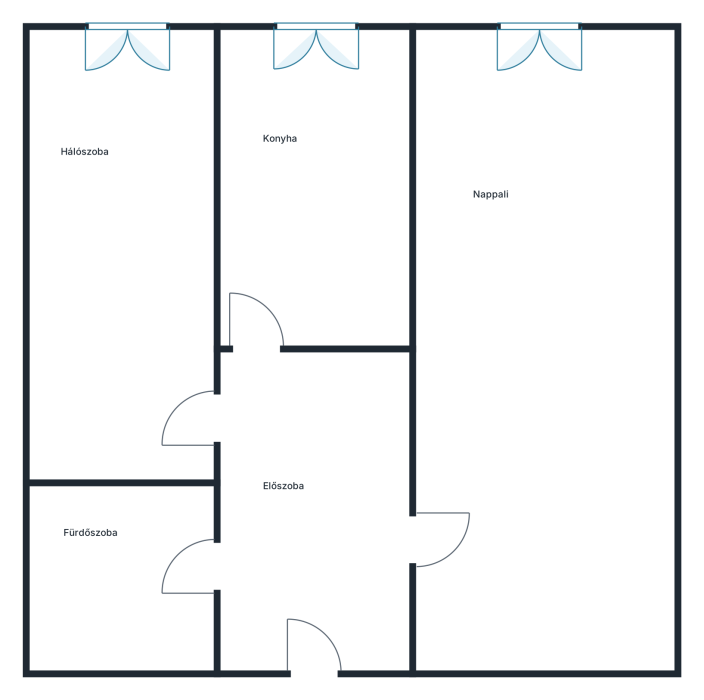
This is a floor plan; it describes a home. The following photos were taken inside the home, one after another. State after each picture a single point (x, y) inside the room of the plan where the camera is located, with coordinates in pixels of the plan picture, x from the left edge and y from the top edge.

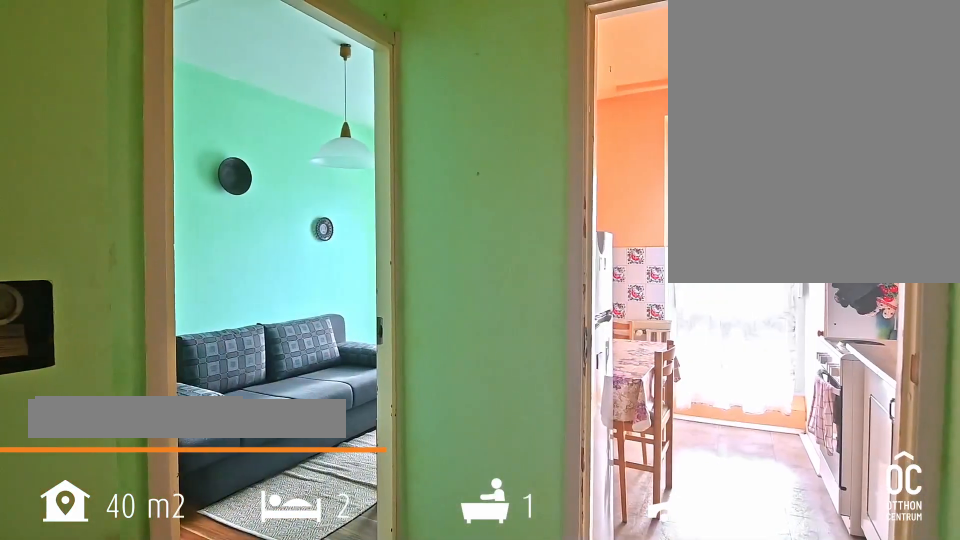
(316, 506)
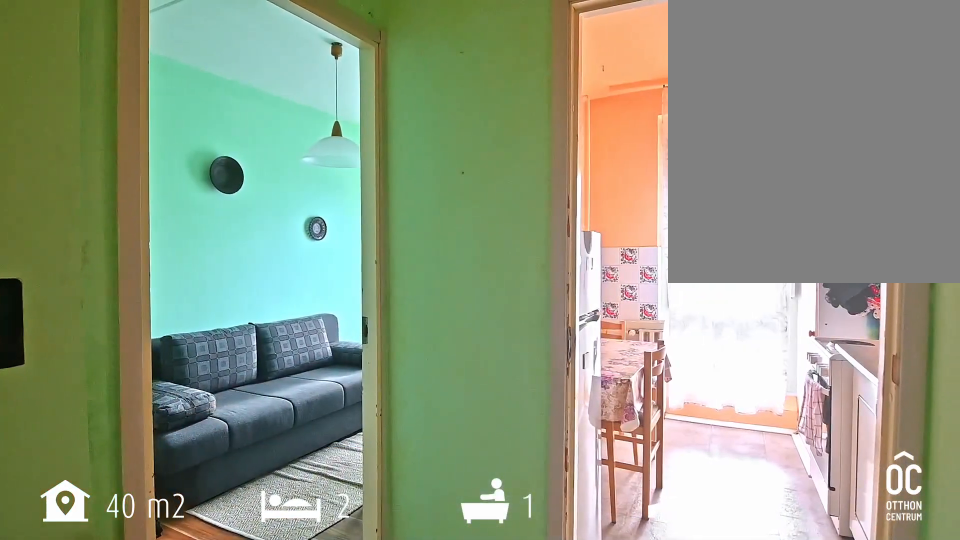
(316, 506)
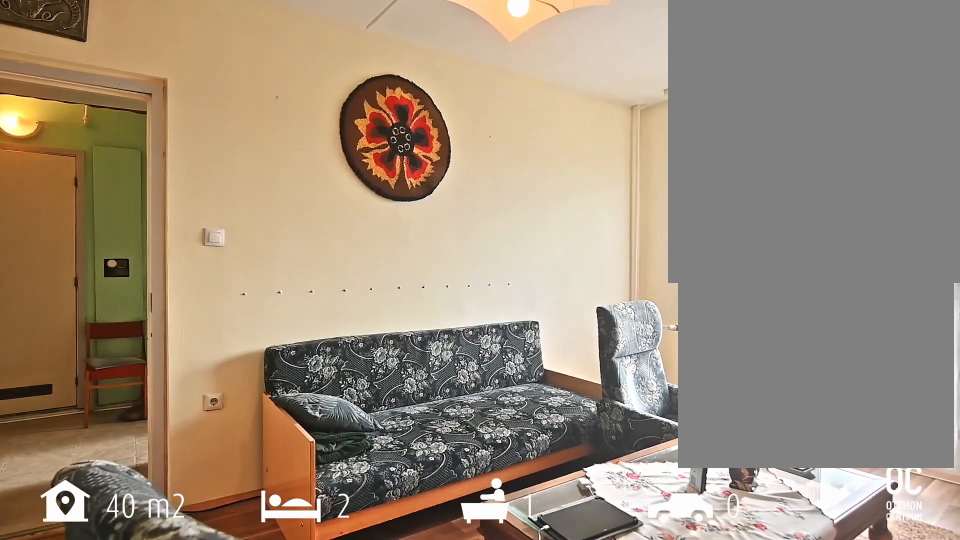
(542, 363)
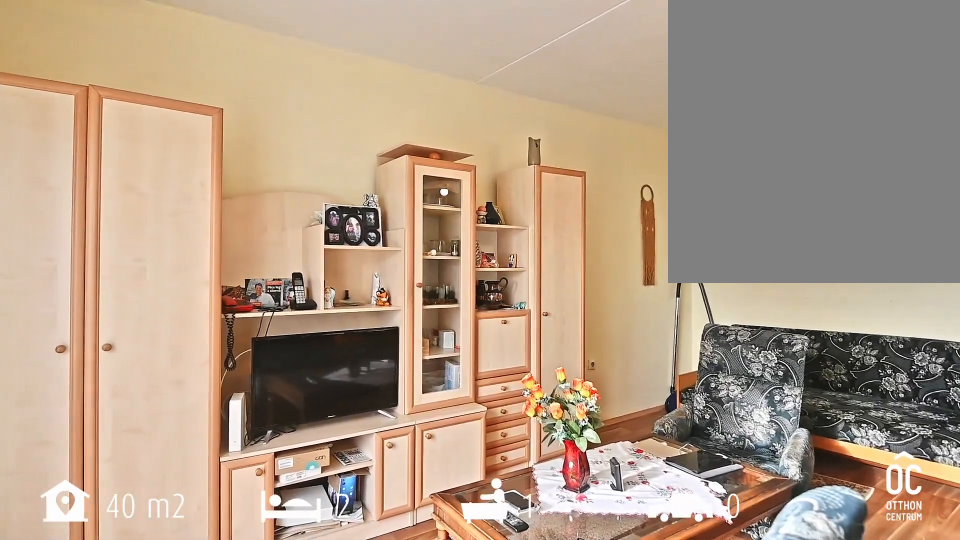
(542, 362)
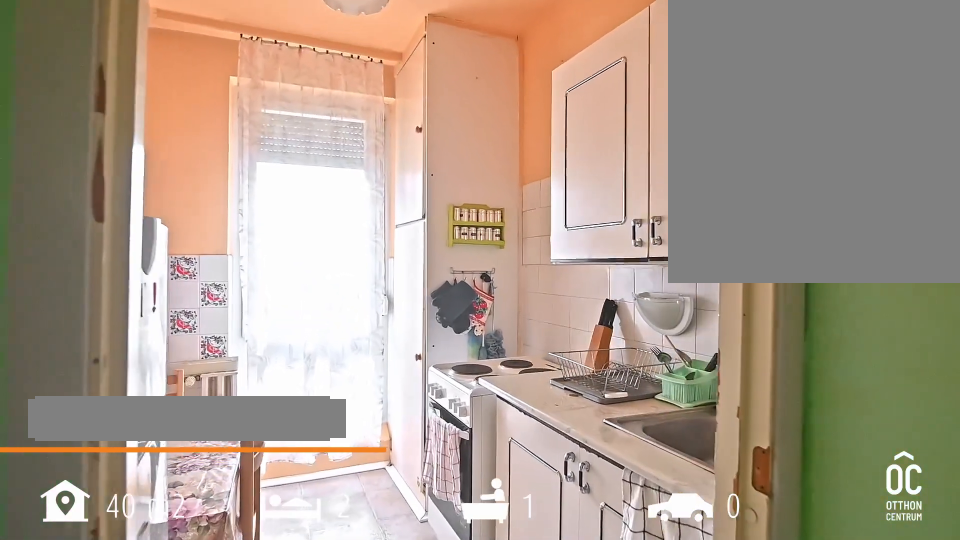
(316, 193)
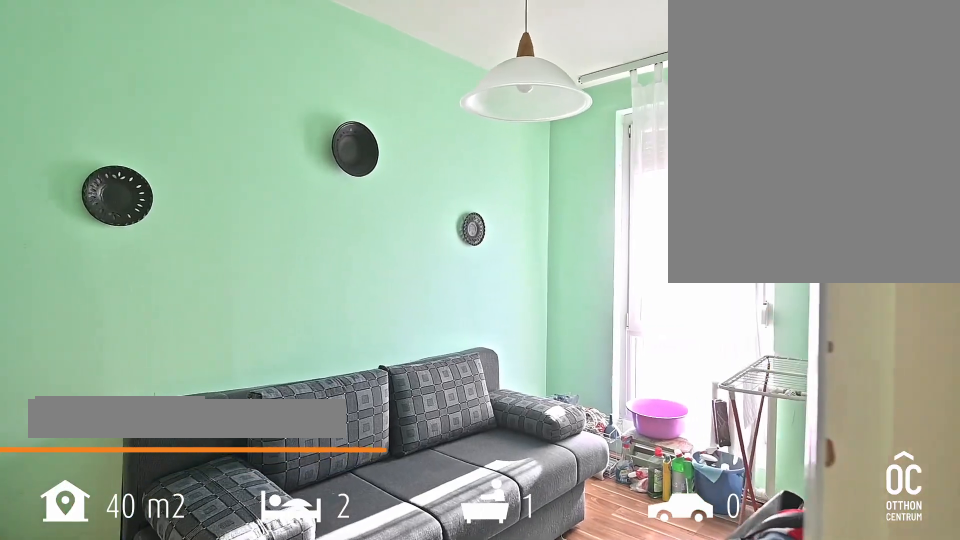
(120, 261)
